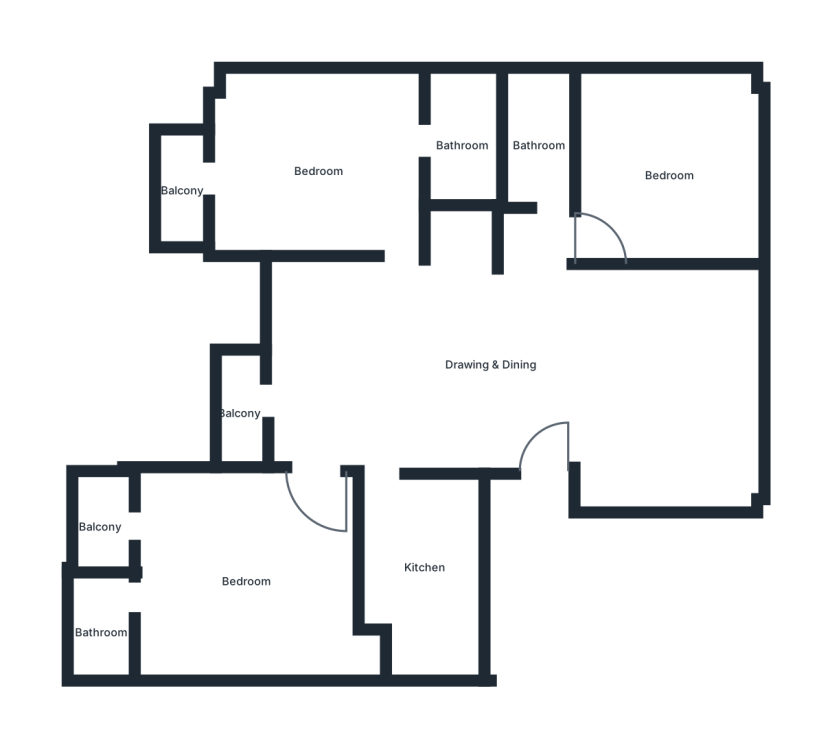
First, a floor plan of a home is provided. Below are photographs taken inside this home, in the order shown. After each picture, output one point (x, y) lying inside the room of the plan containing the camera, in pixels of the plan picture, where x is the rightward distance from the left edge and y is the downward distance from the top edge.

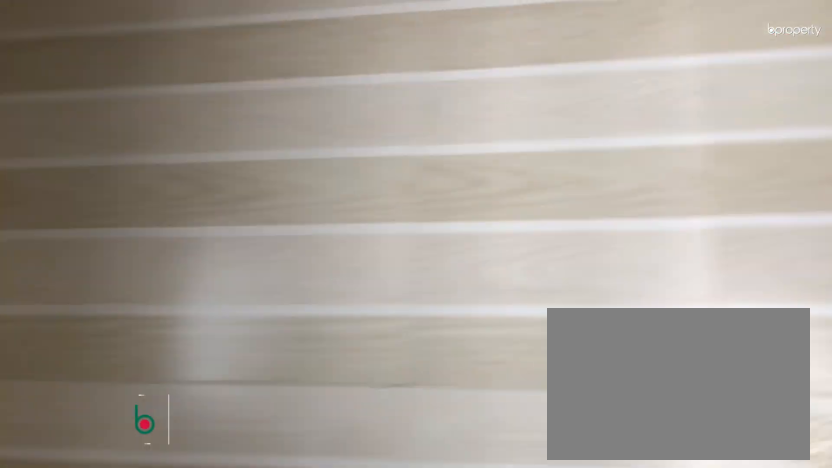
(464, 146)
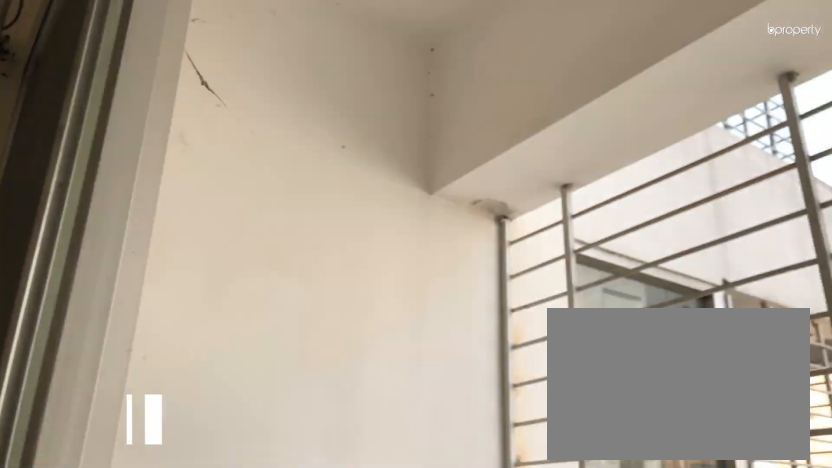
(238, 413)
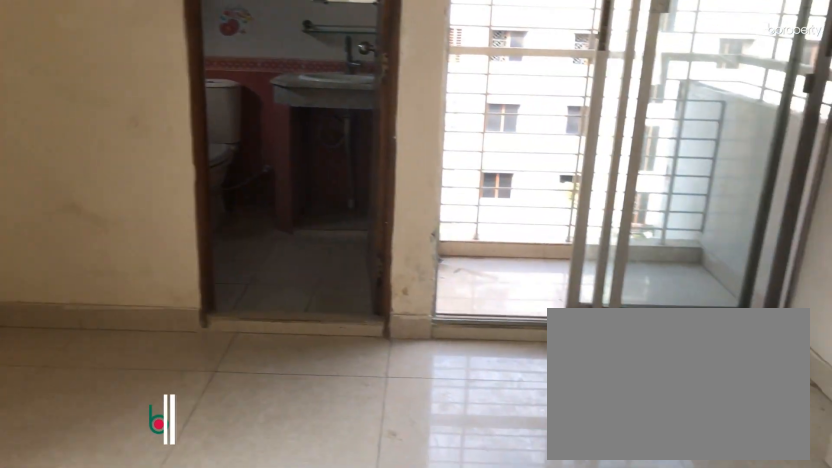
(247, 583)
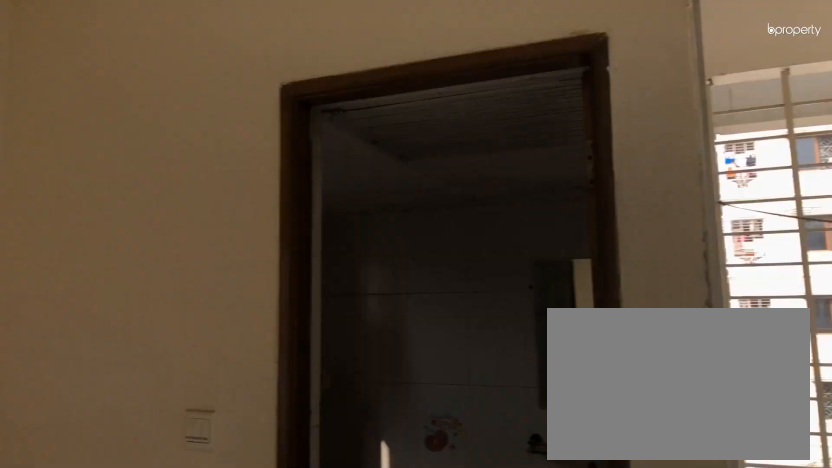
(247, 583)
